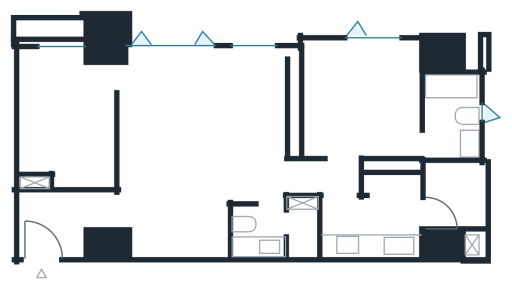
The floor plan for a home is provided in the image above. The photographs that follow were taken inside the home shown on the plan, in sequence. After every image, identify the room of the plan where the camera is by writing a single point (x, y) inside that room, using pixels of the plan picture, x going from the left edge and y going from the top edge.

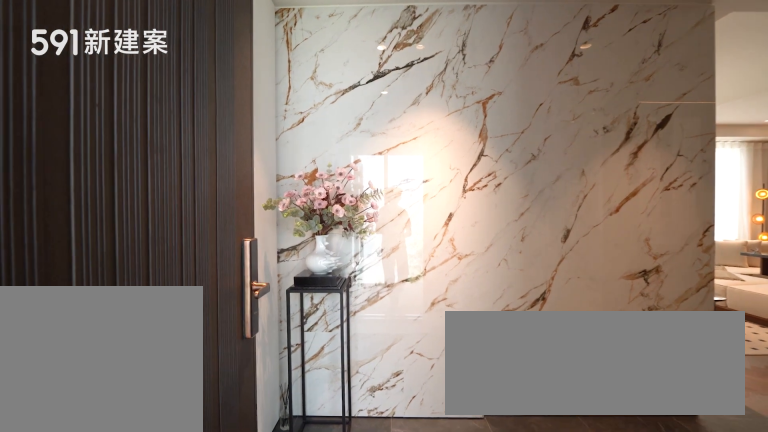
(53, 224)
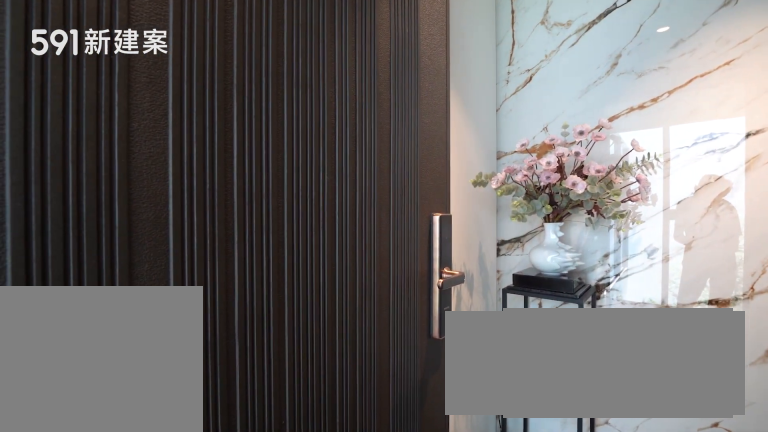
(53, 224)
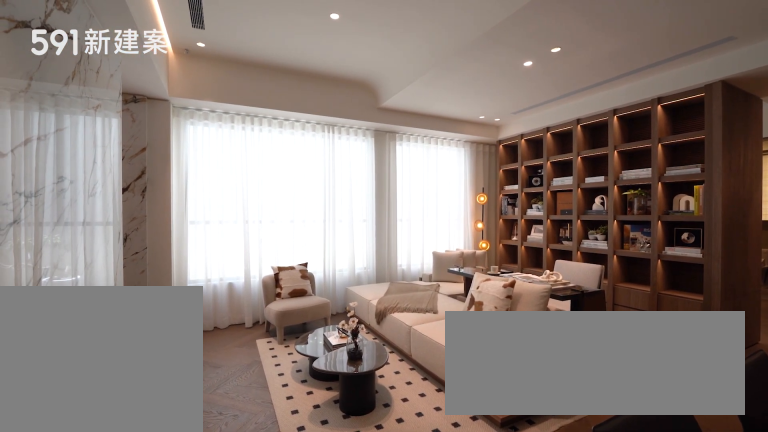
(173, 111)
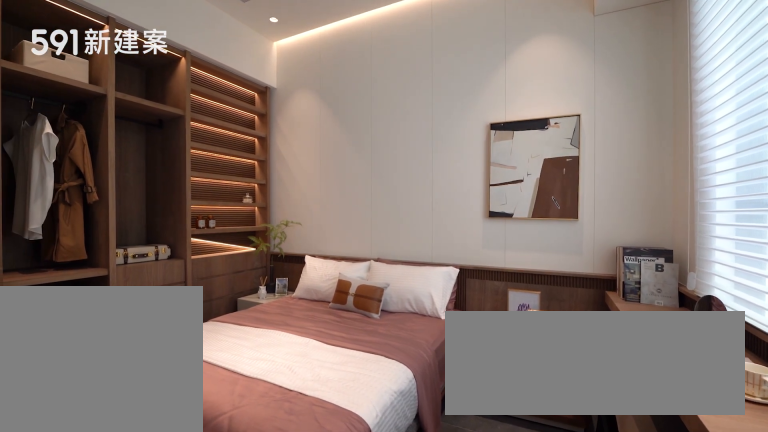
(66, 121)
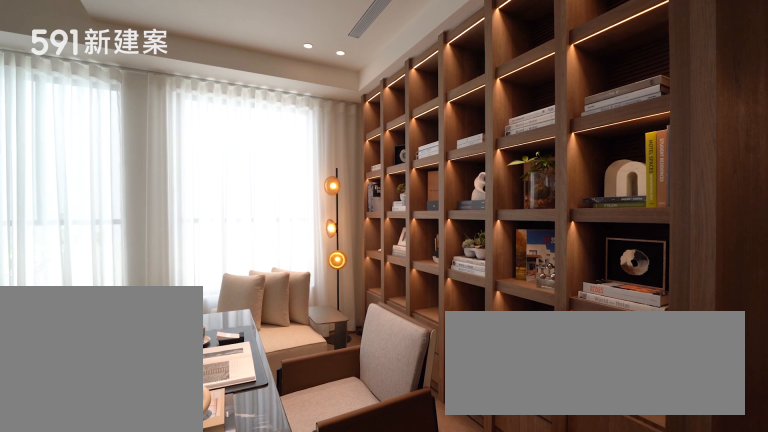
(265, 111)
